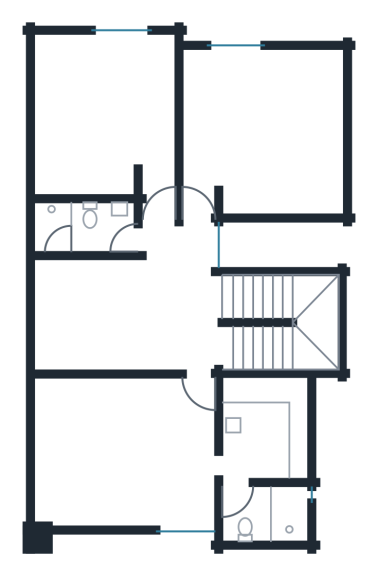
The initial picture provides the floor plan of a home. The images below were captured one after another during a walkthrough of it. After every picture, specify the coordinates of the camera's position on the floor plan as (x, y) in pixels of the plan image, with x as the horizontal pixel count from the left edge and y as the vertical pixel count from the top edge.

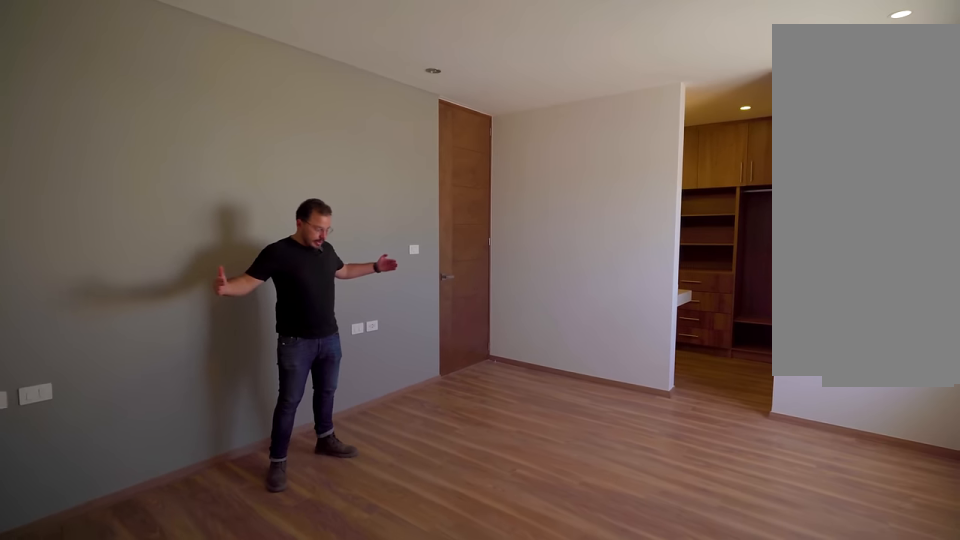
(56, 506)
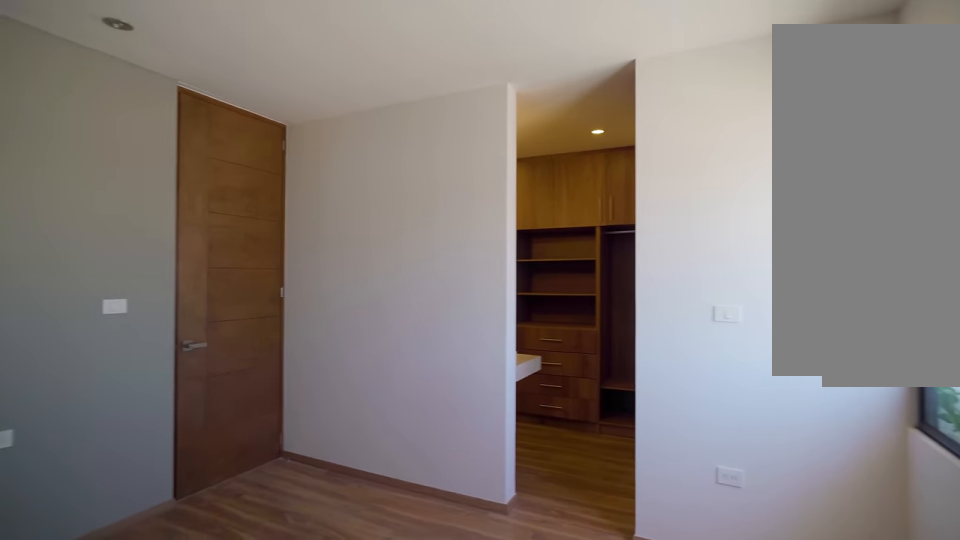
(94, 501)
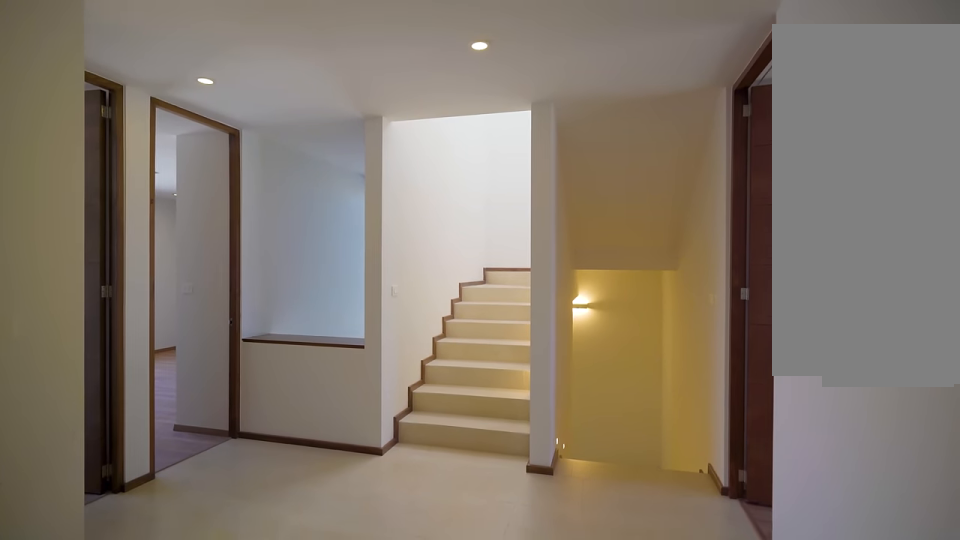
(175, 335)
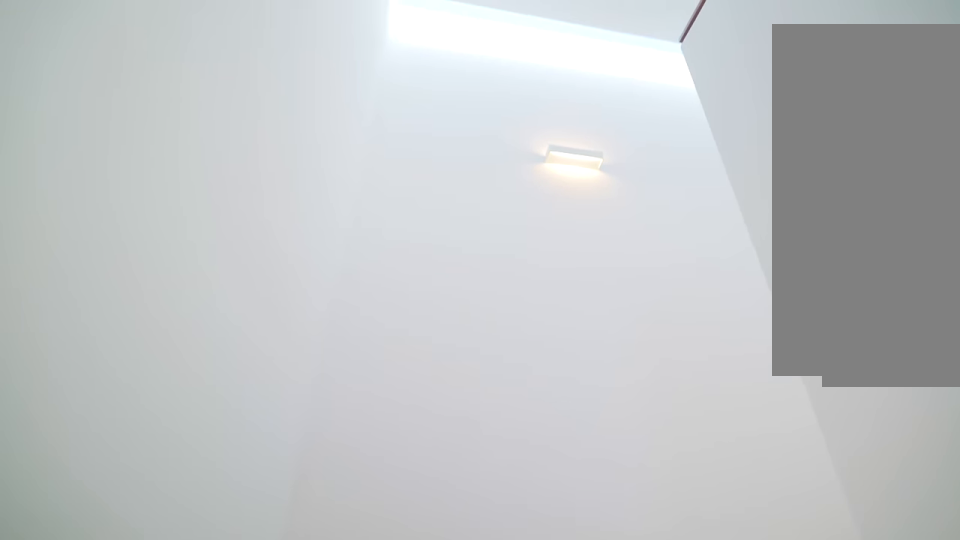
(281, 301)
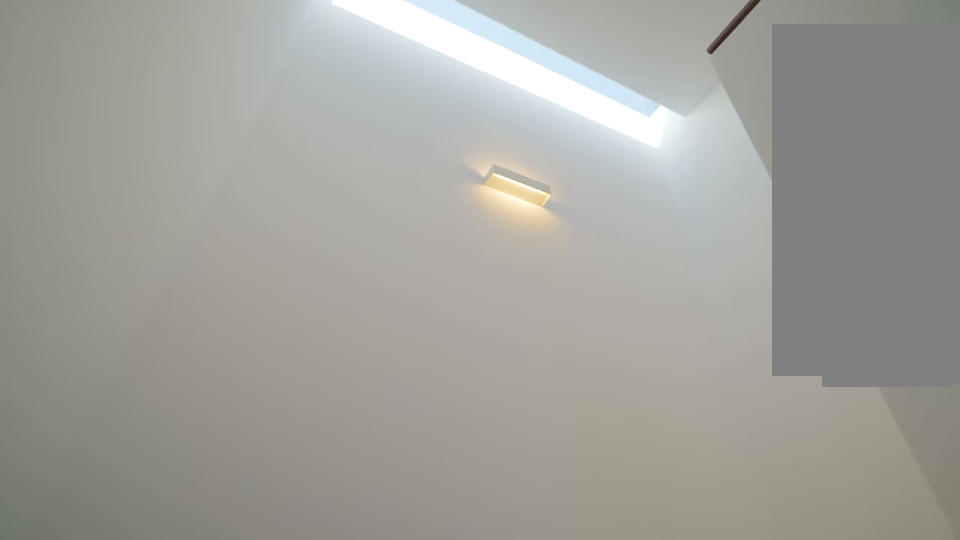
(277, 299)
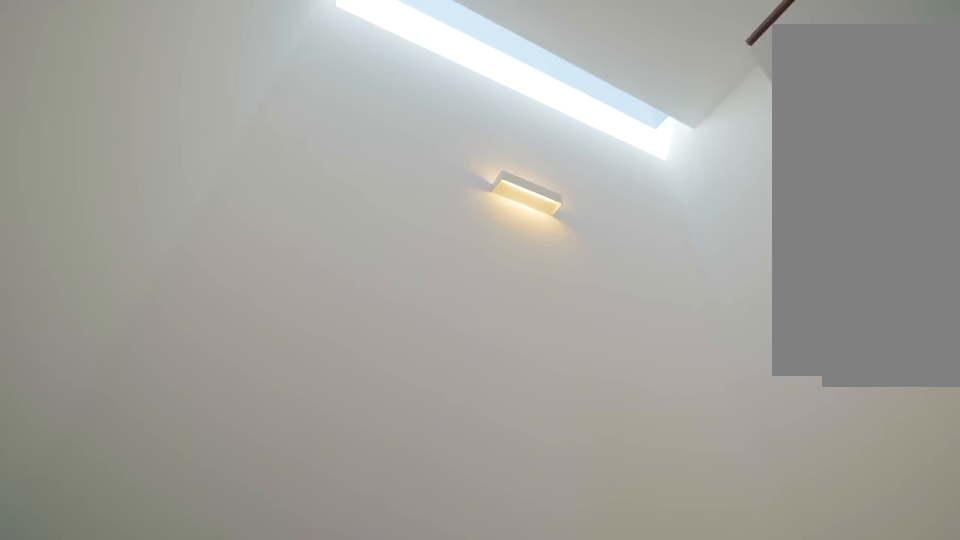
(277, 299)
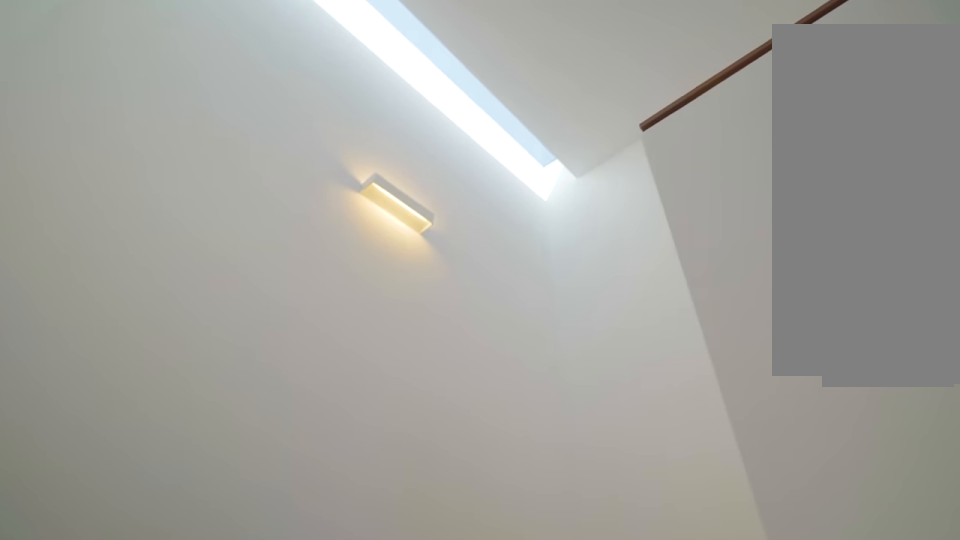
(297, 299)
